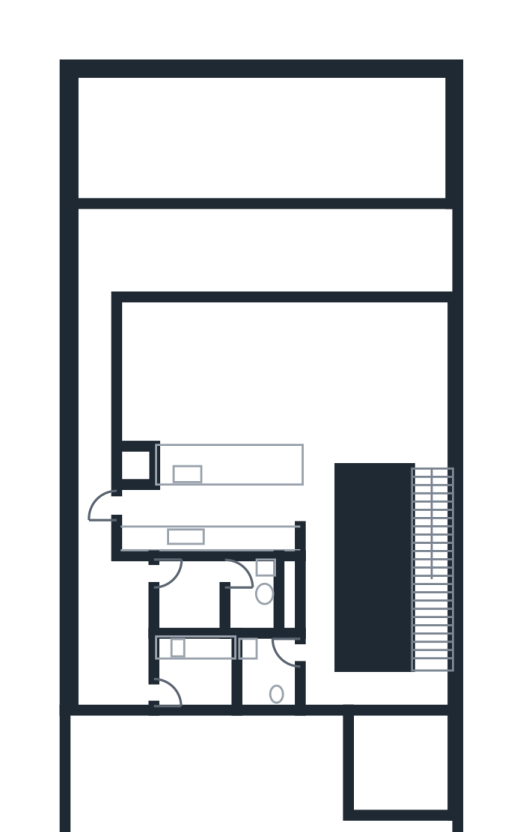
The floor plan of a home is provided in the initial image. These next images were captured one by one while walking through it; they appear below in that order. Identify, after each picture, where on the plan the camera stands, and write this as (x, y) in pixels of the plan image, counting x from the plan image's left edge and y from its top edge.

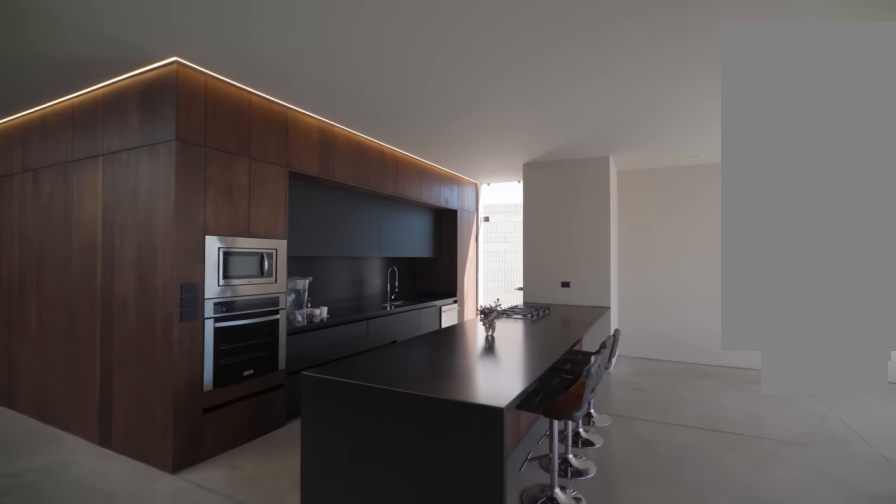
(271, 426)
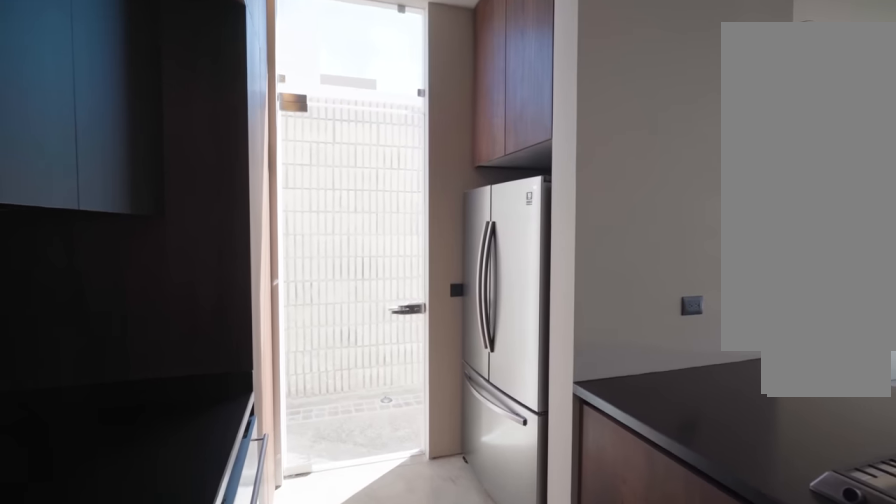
(283, 502)
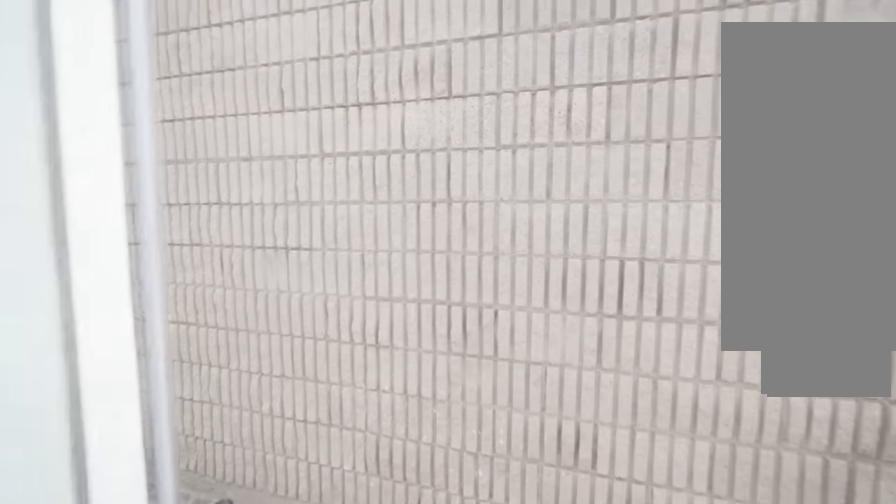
(144, 511)
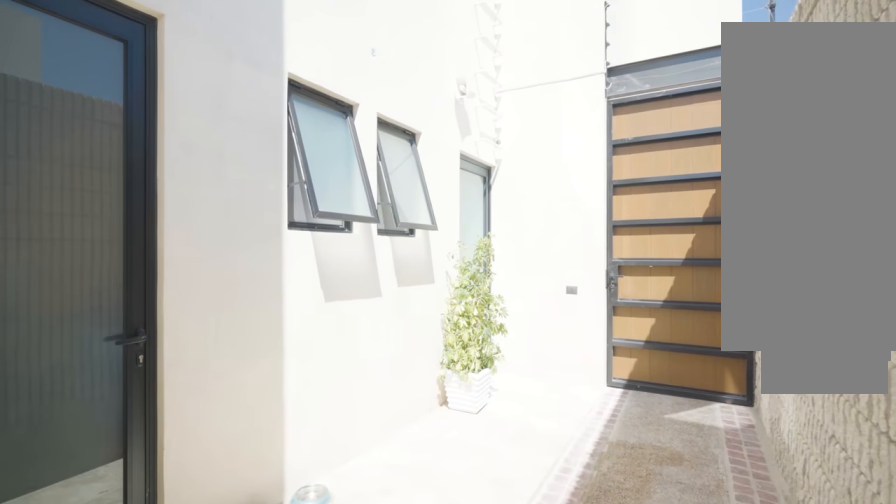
(82, 538)
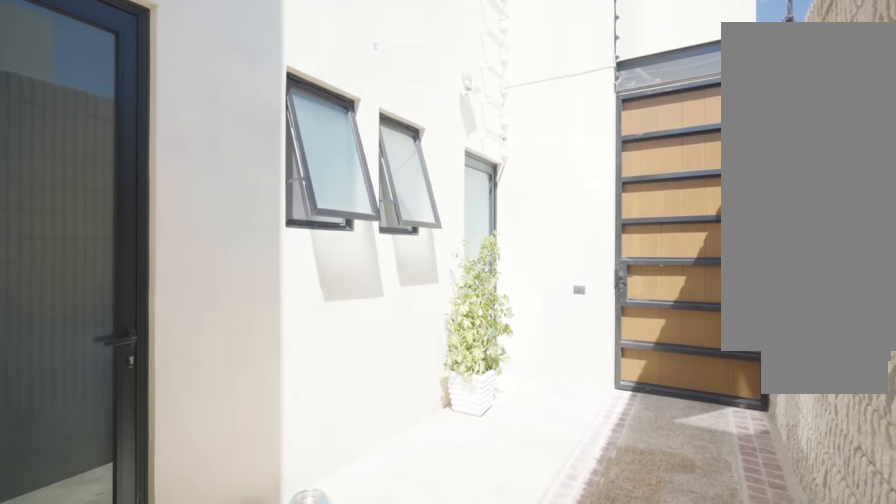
(81, 543)
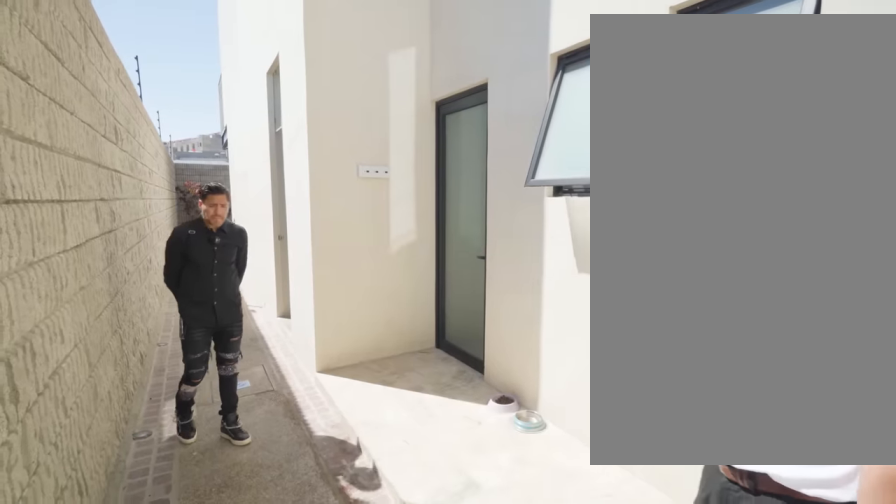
(107, 678)
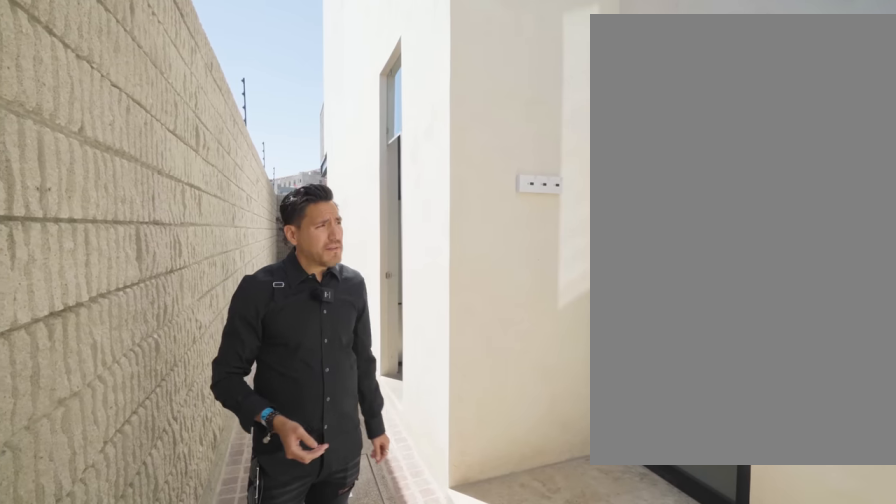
(96, 649)
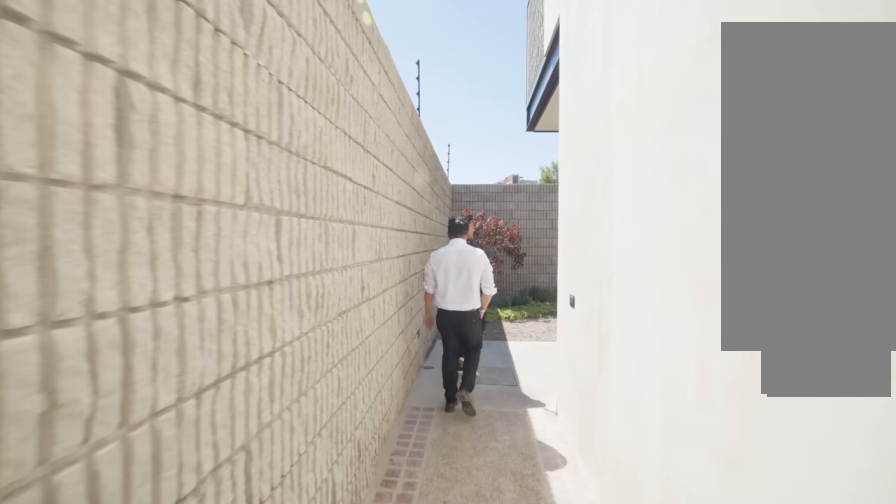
(85, 467)
